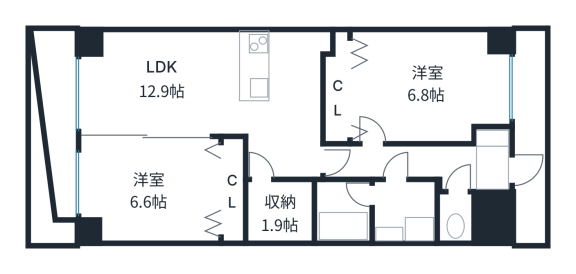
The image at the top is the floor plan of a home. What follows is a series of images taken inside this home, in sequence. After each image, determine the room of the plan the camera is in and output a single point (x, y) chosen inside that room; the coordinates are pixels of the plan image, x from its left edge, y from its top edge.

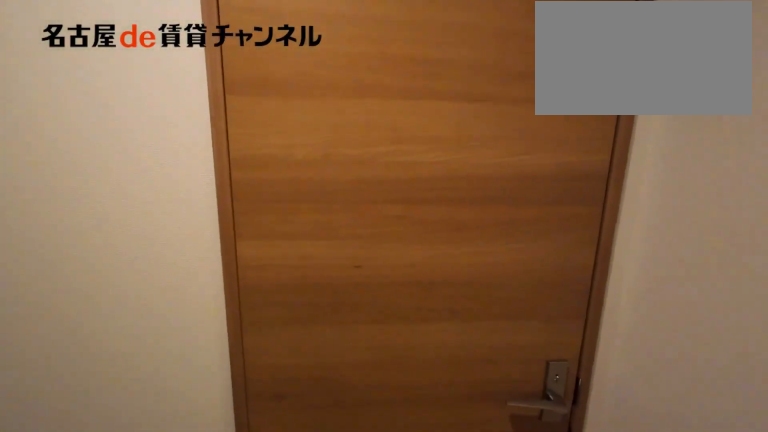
(404, 163)
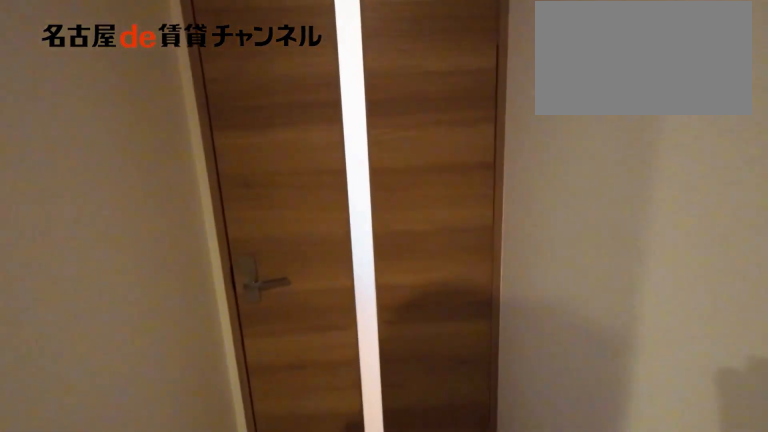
(404, 163)
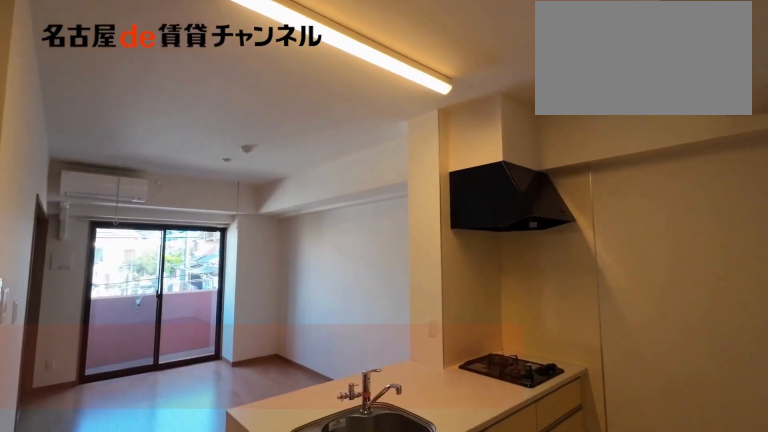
(286, 65)
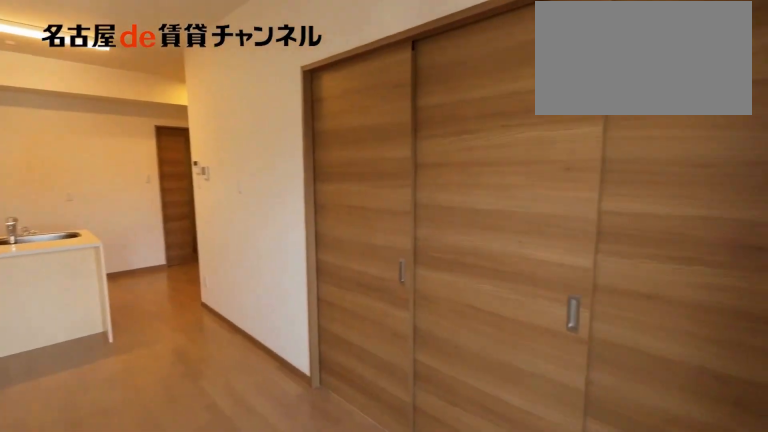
(212, 91)
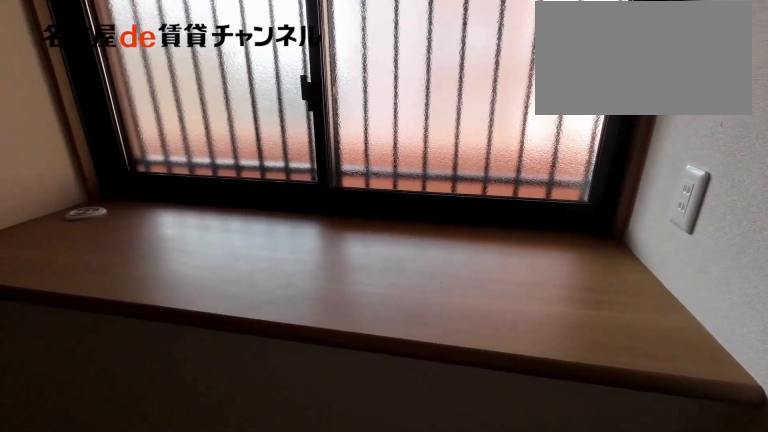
(426, 85)
